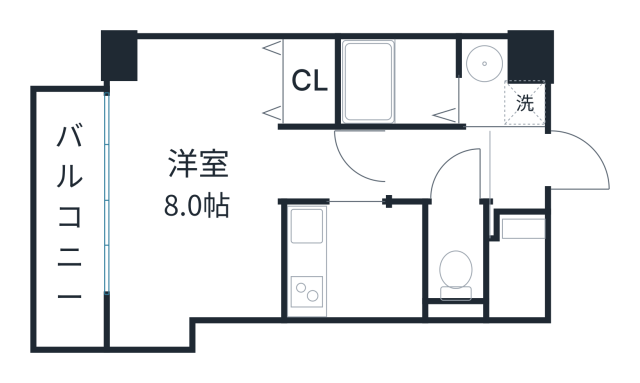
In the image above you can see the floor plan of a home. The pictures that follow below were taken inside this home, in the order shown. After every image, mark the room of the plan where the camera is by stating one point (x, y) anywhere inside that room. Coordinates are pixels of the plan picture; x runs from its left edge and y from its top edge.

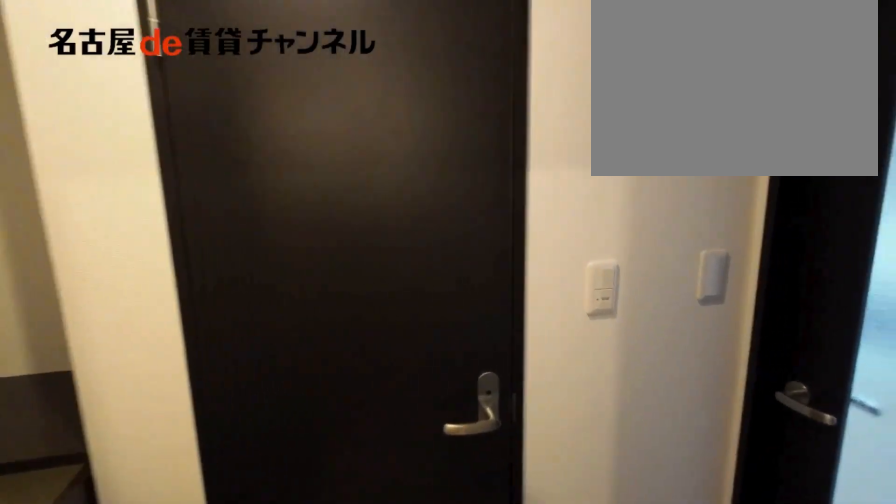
(440, 165)
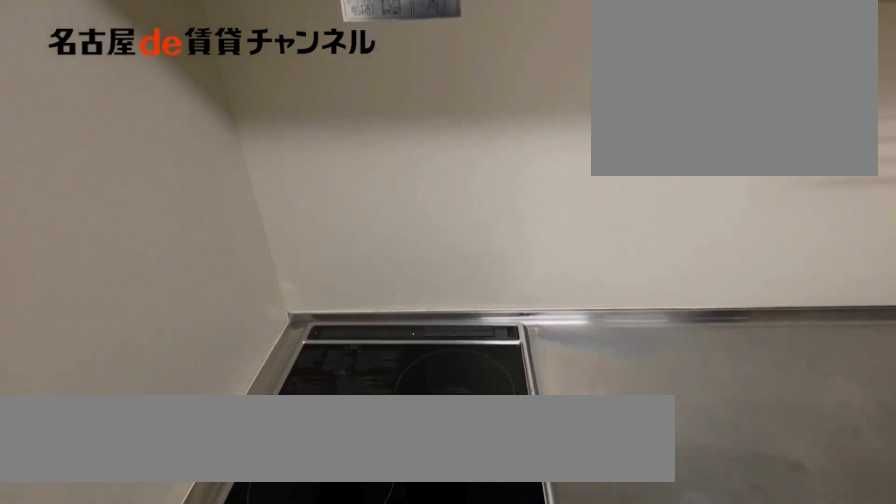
(353, 260)
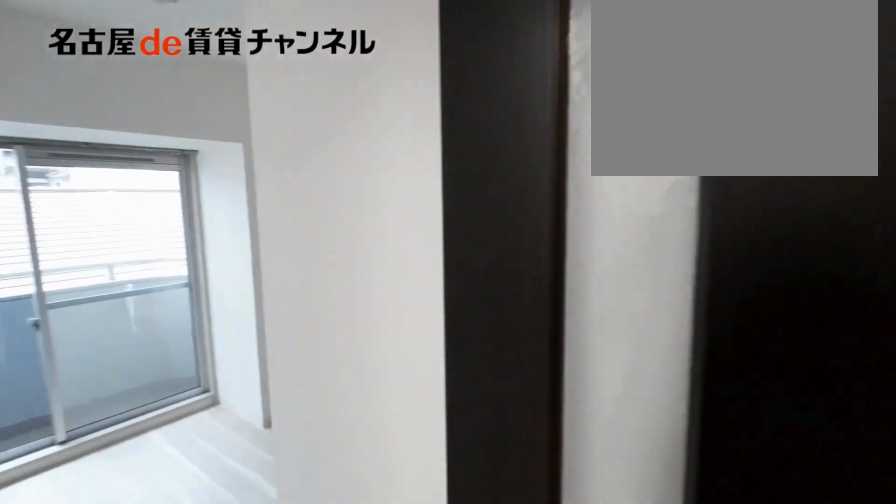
(212, 184)
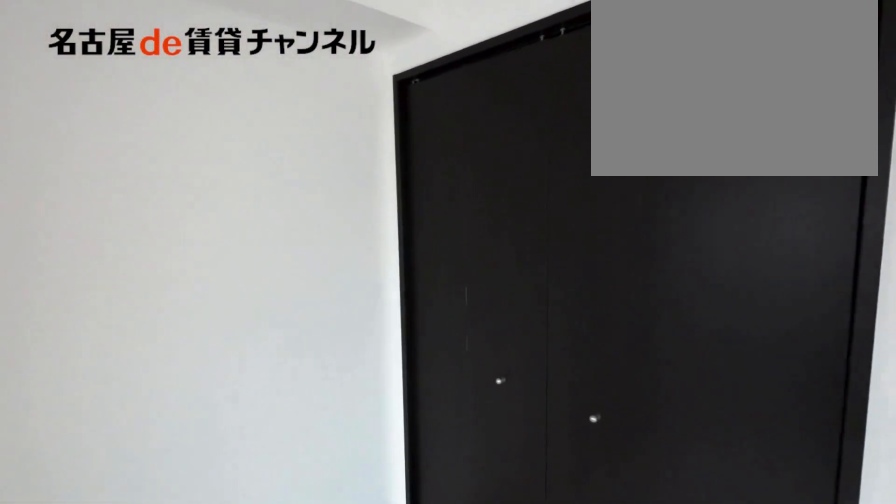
(212, 184)
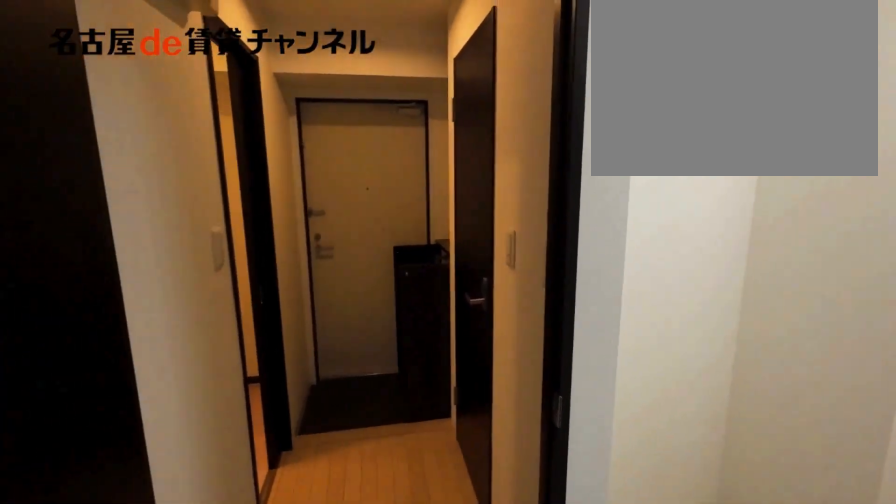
(332, 165)
